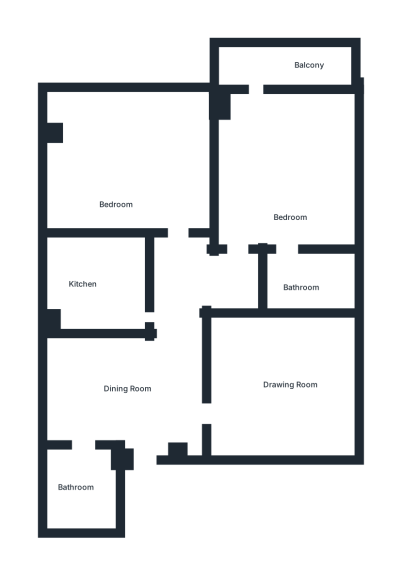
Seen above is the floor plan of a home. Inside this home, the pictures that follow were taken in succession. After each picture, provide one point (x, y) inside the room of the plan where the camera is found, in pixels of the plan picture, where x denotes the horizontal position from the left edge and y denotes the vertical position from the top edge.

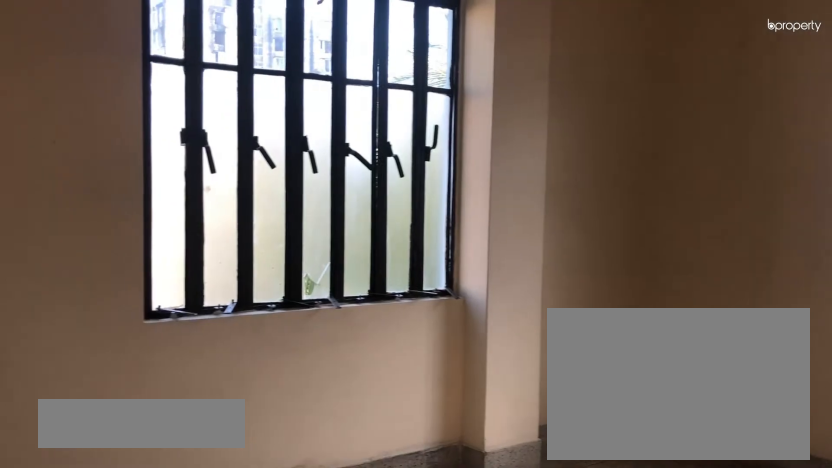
(114, 171)
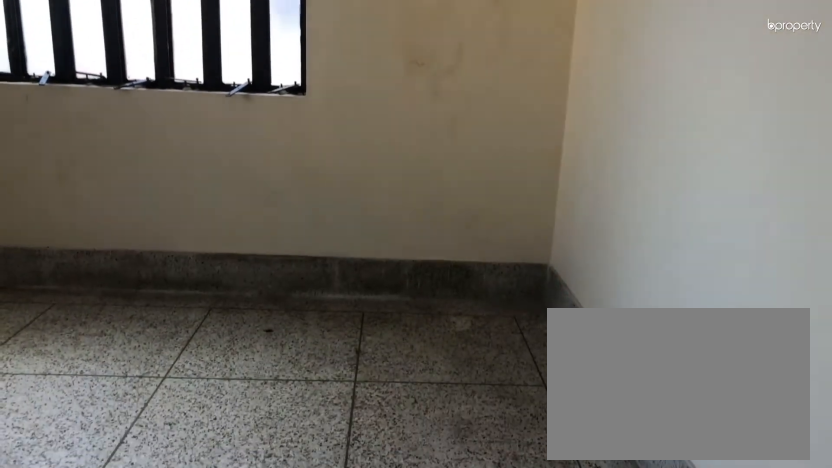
(114, 171)
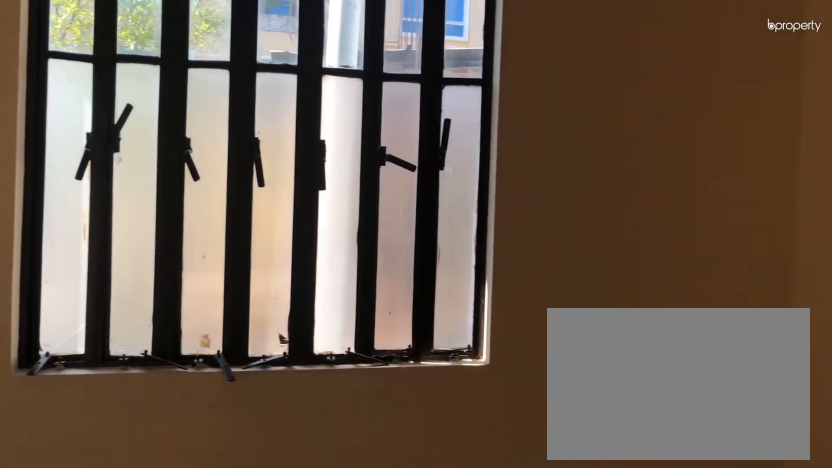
(286, 168)
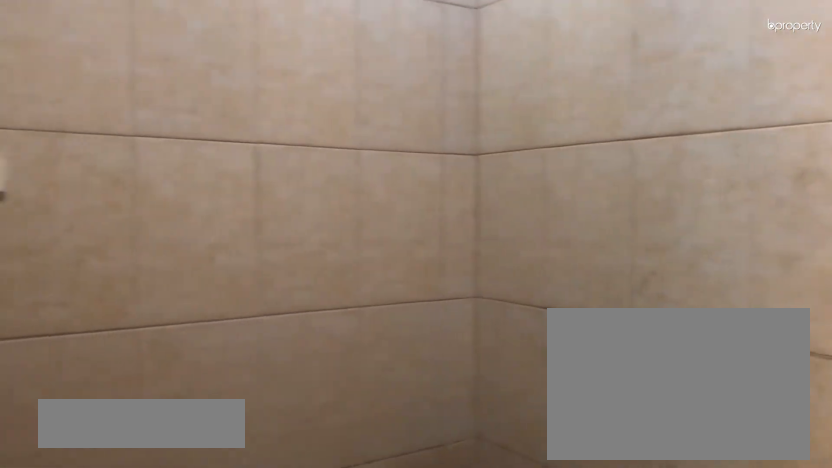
(312, 283)
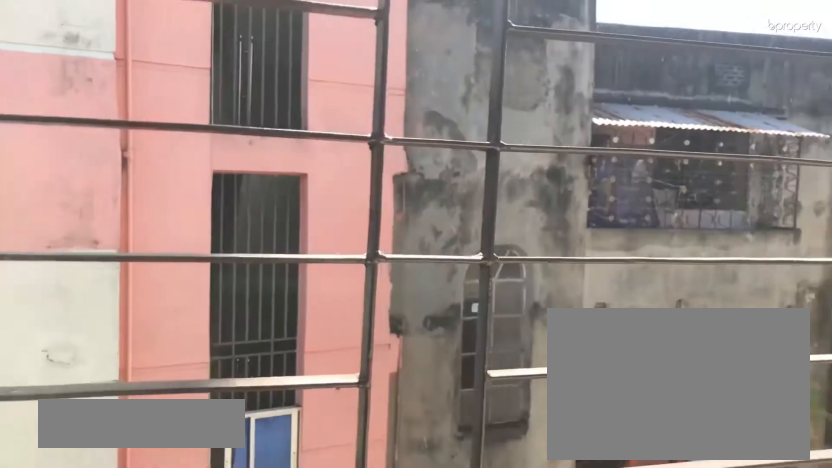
(279, 66)
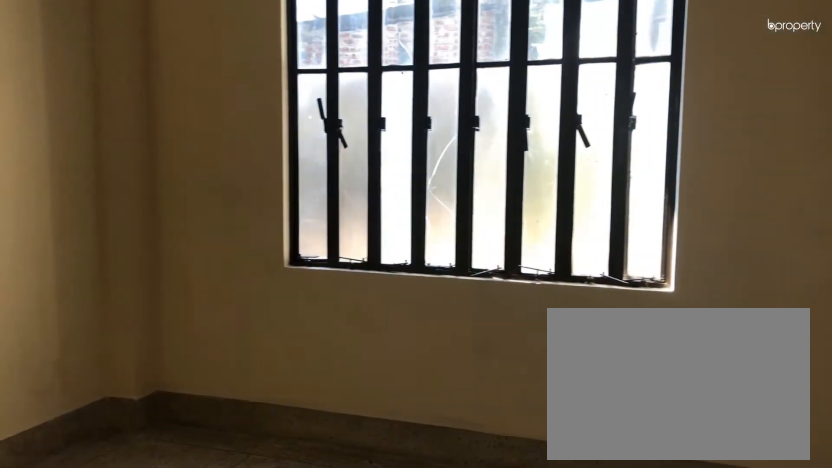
(282, 377)
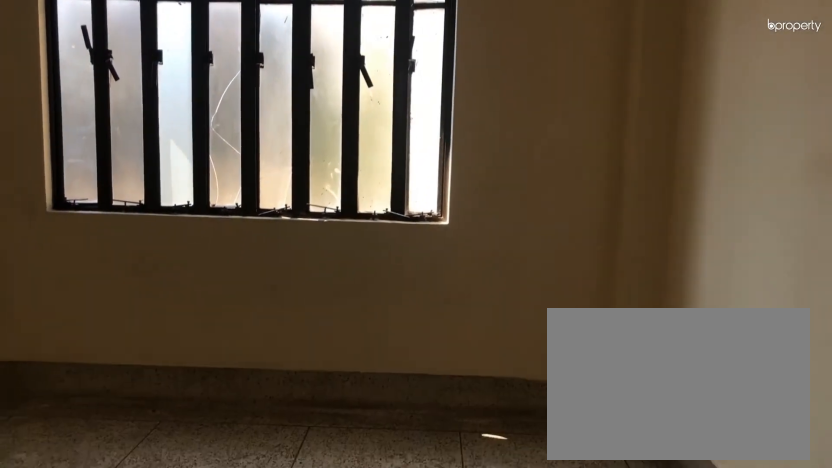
(282, 377)
